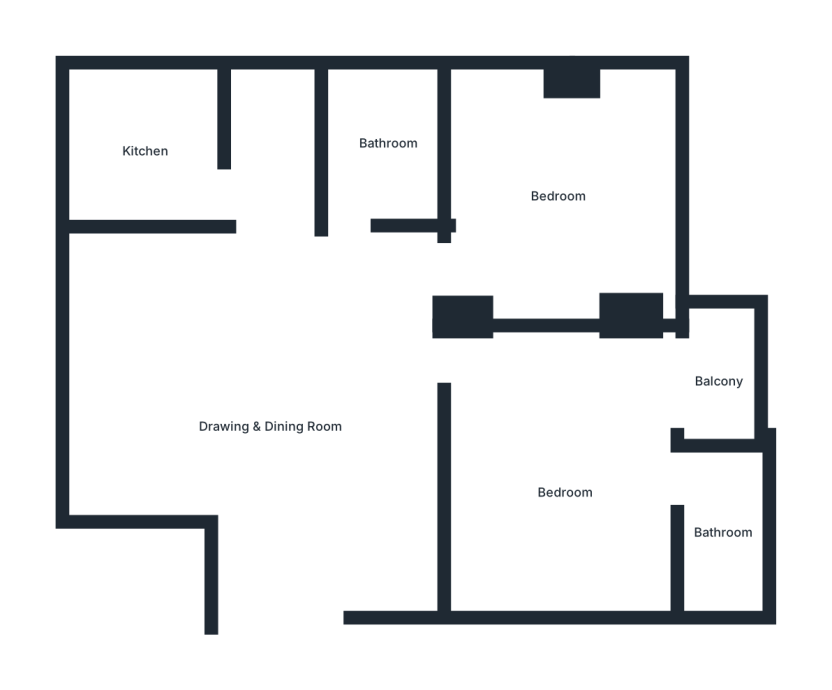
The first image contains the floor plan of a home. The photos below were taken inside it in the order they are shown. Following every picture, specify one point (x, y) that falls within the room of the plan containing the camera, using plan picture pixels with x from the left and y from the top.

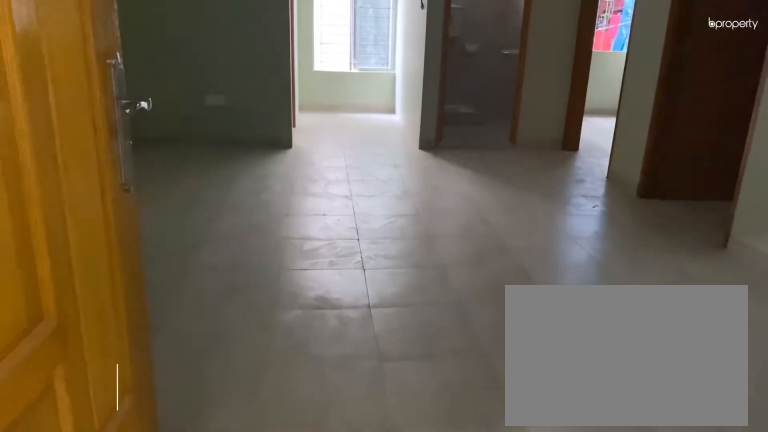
(281, 602)
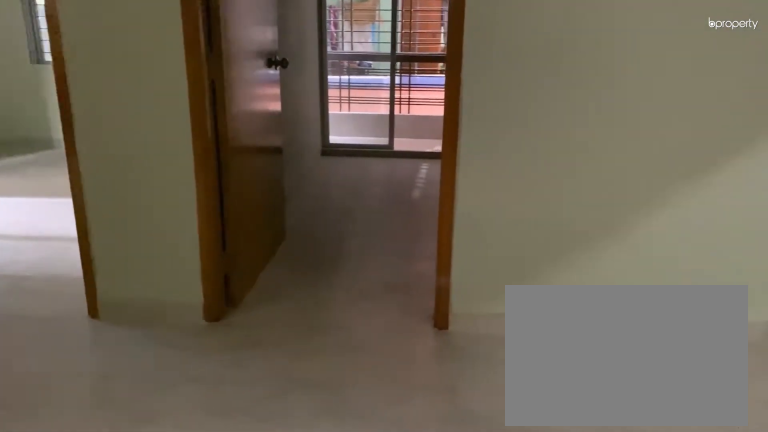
(278, 434)
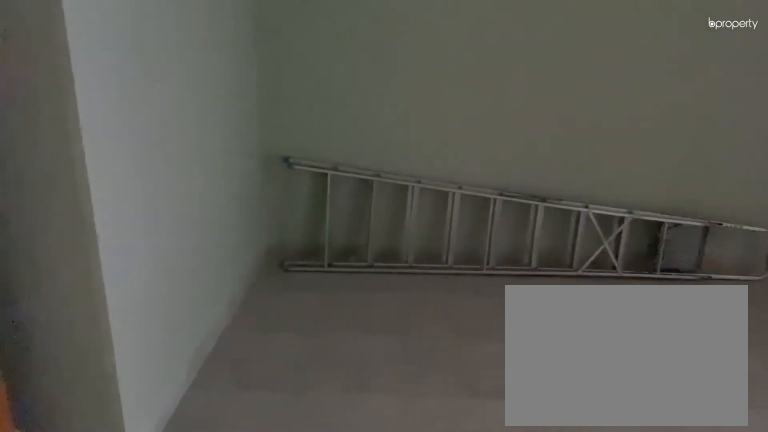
(278, 434)
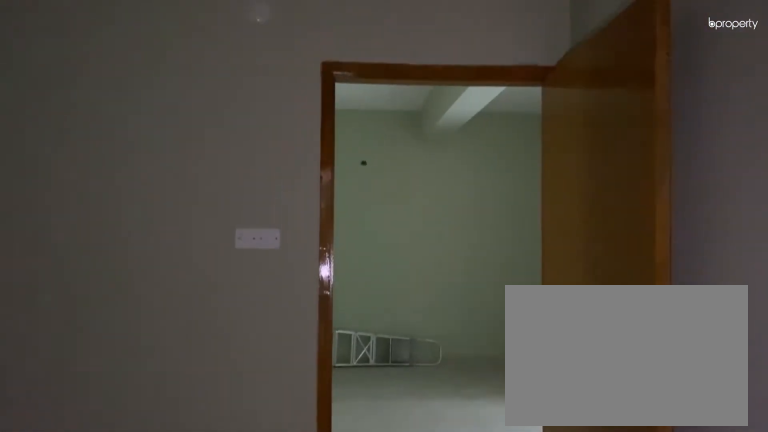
(567, 496)
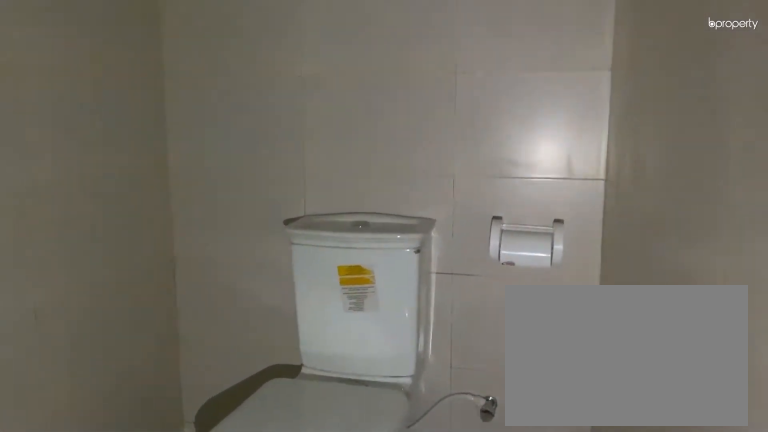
(723, 534)
